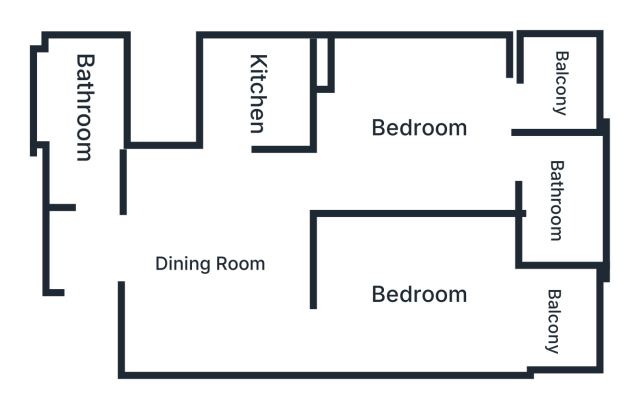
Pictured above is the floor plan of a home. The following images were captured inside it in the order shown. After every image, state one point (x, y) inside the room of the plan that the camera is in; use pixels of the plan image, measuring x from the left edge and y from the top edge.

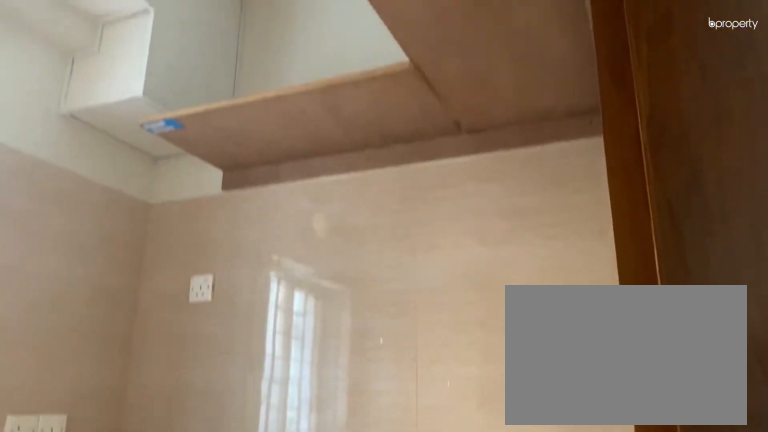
(261, 92)
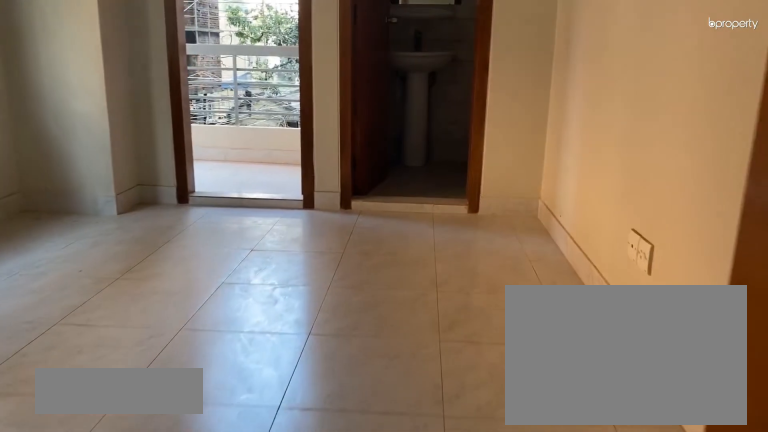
(302, 177)
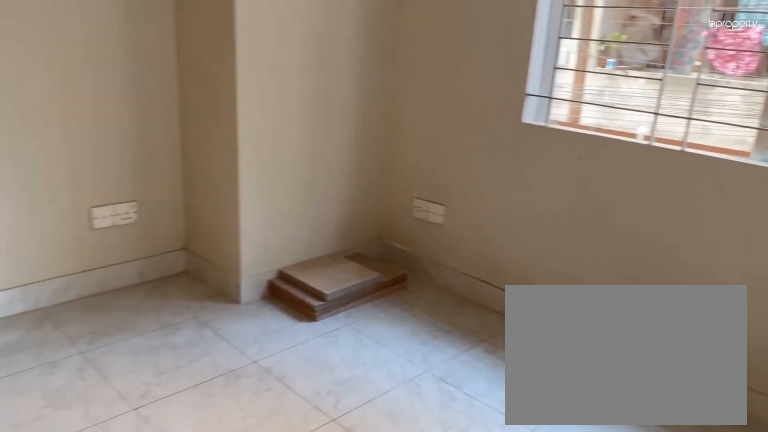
(417, 127)
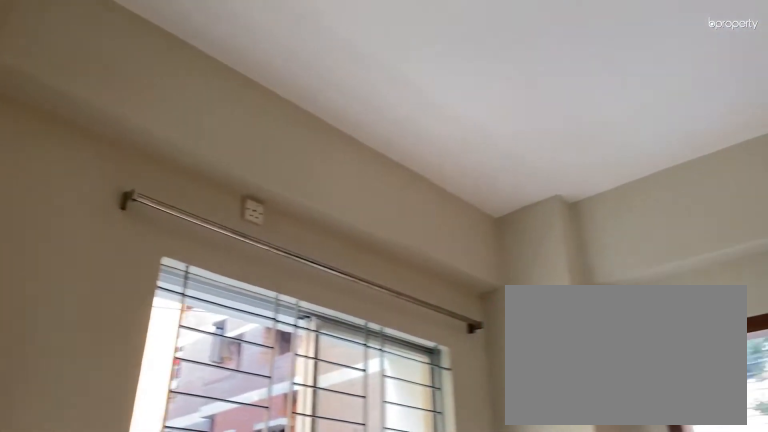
(417, 127)
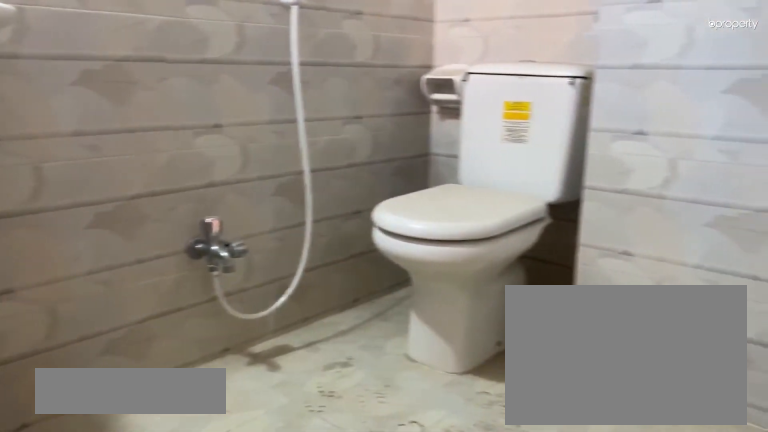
(560, 212)
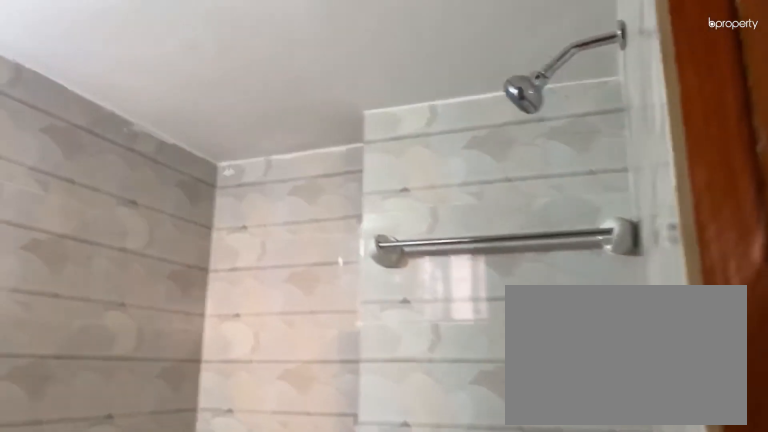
(560, 212)
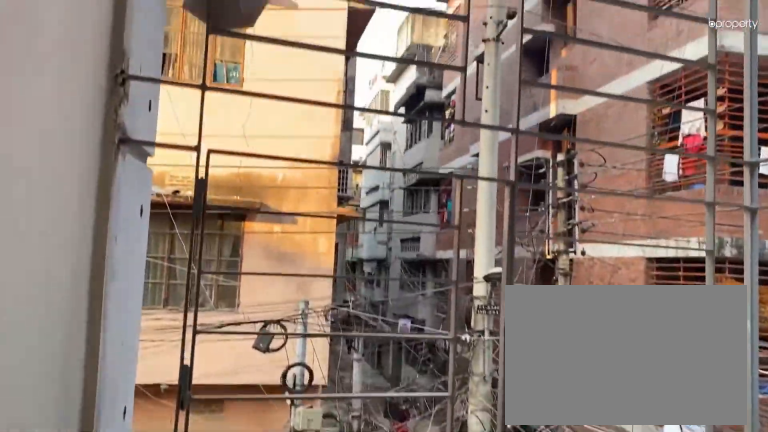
(560, 98)
